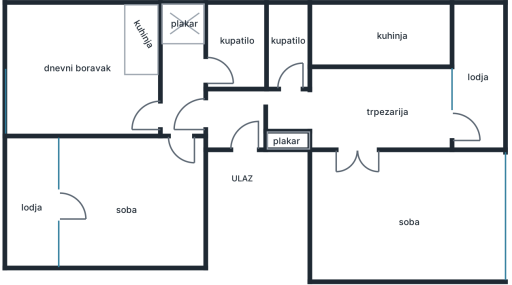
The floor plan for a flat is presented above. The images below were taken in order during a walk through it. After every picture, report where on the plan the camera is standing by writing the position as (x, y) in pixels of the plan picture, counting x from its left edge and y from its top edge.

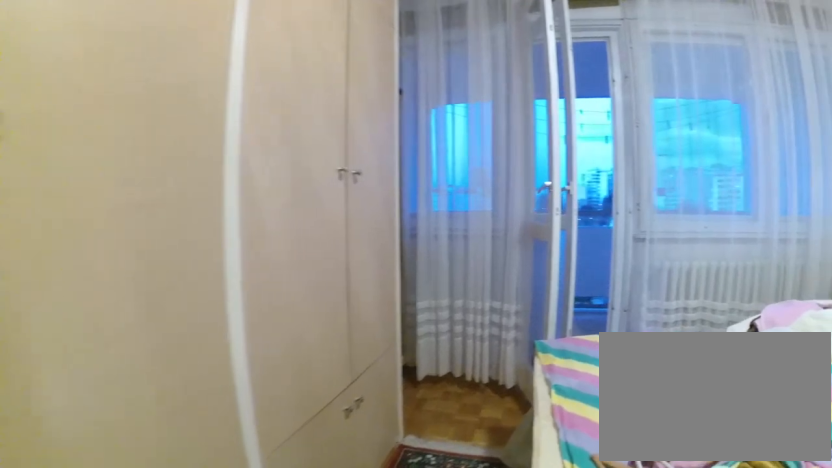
(176, 218)
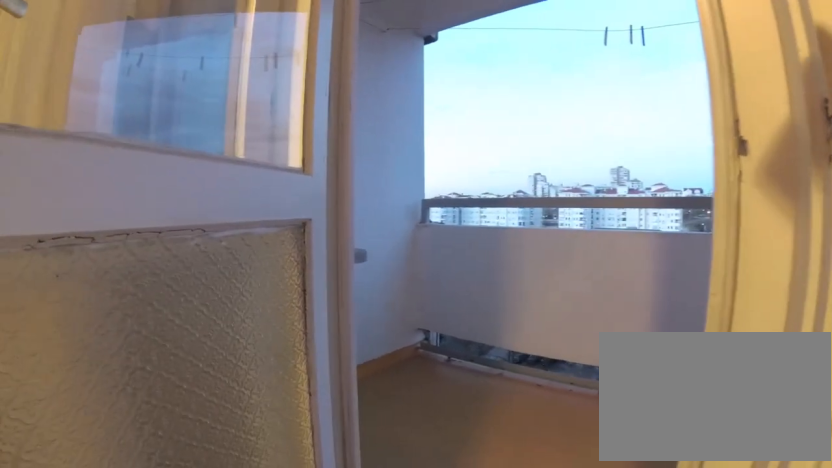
(78, 214)
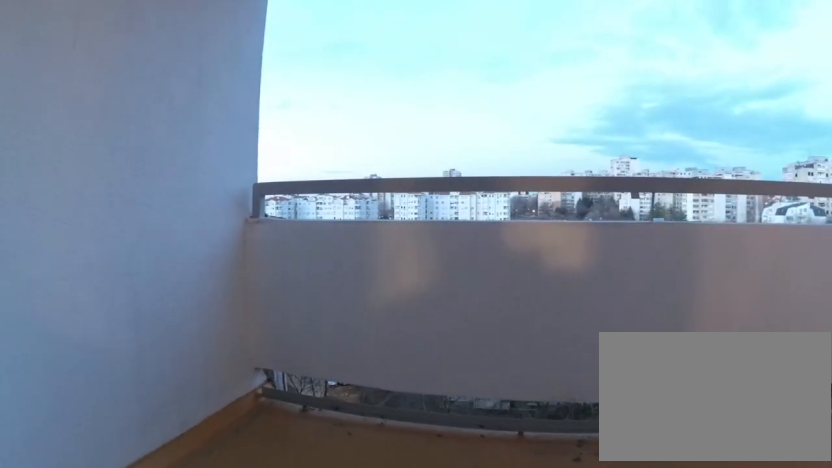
(60, 228)
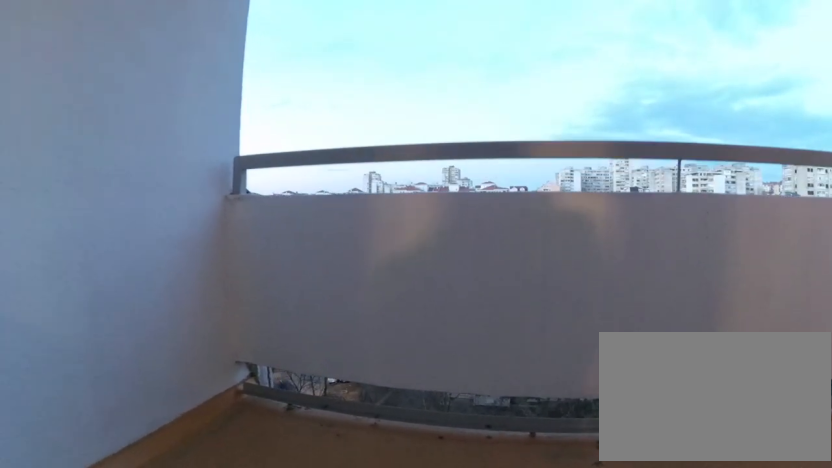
(56, 232)
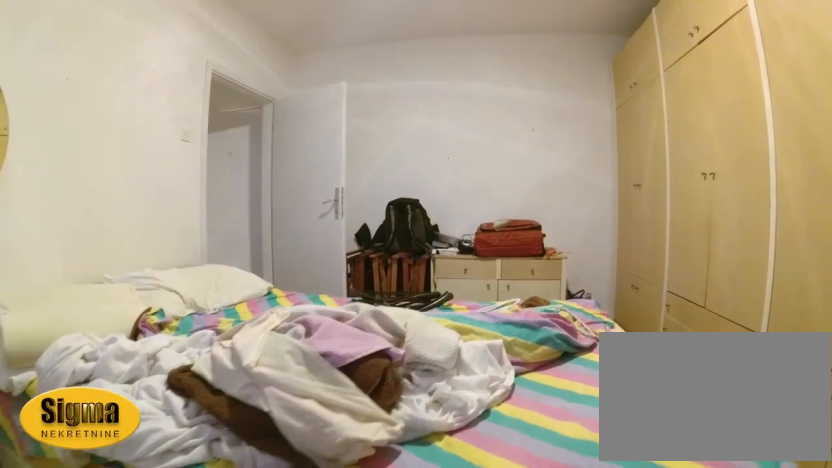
(65, 219)
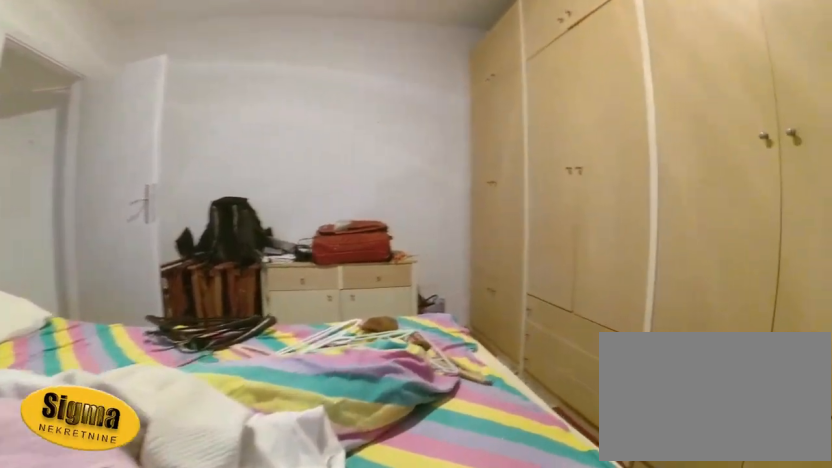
(69, 219)
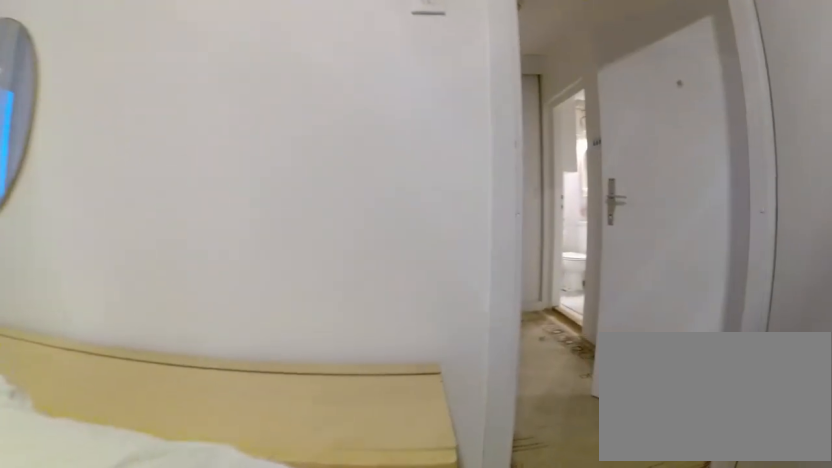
(173, 205)
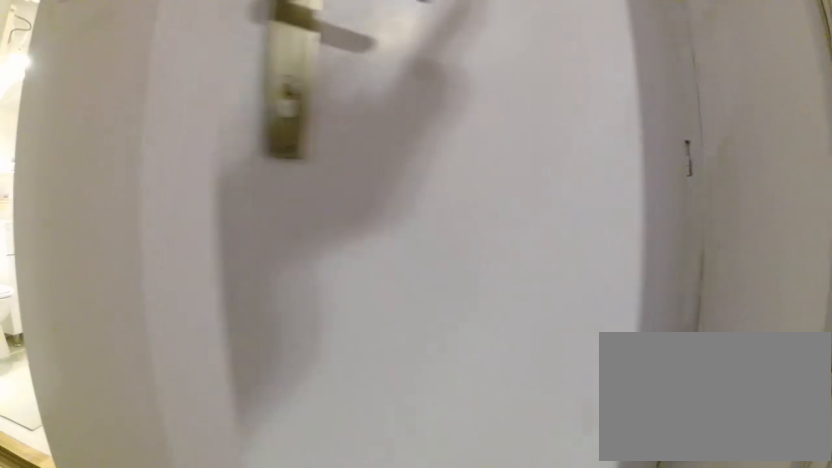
(175, 126)
